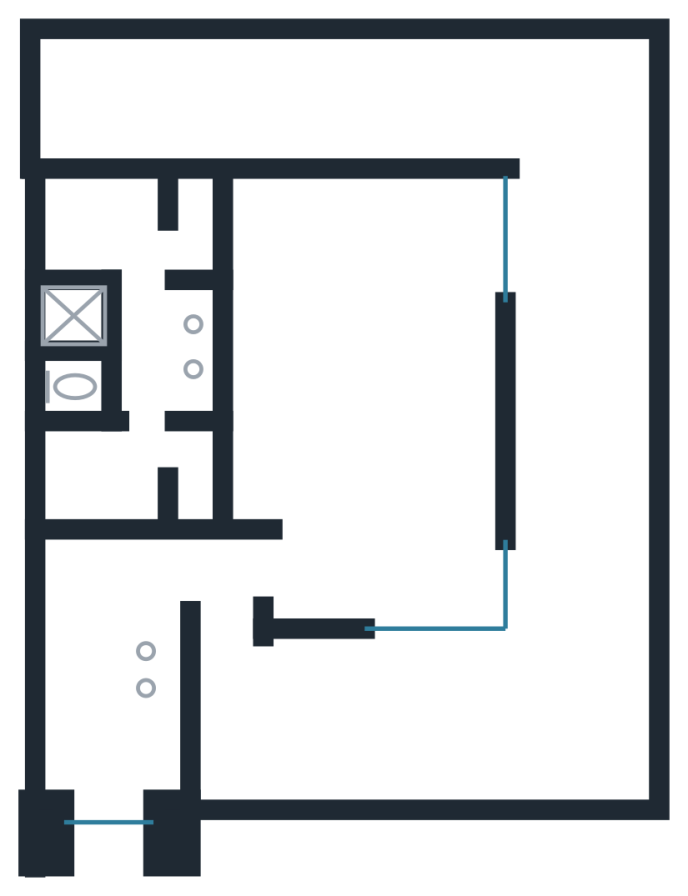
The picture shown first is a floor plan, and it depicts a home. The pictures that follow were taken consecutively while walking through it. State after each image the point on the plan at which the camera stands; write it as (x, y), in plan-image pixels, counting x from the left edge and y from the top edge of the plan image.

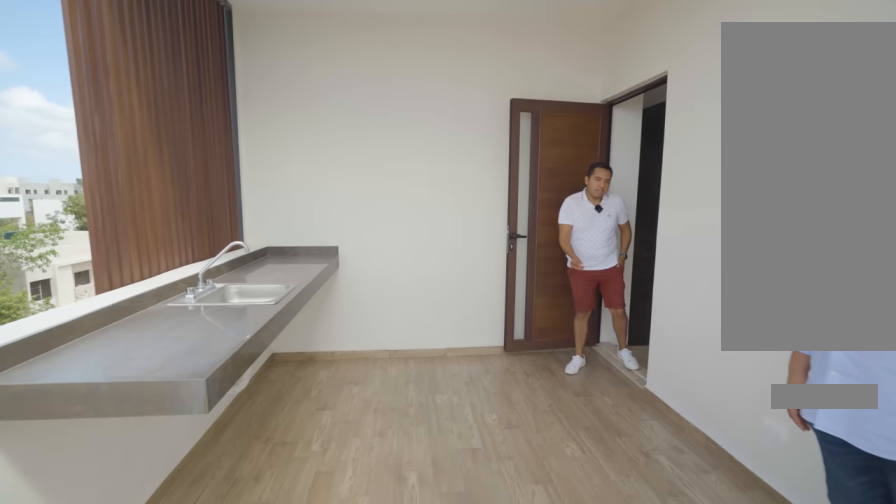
(301, 677)
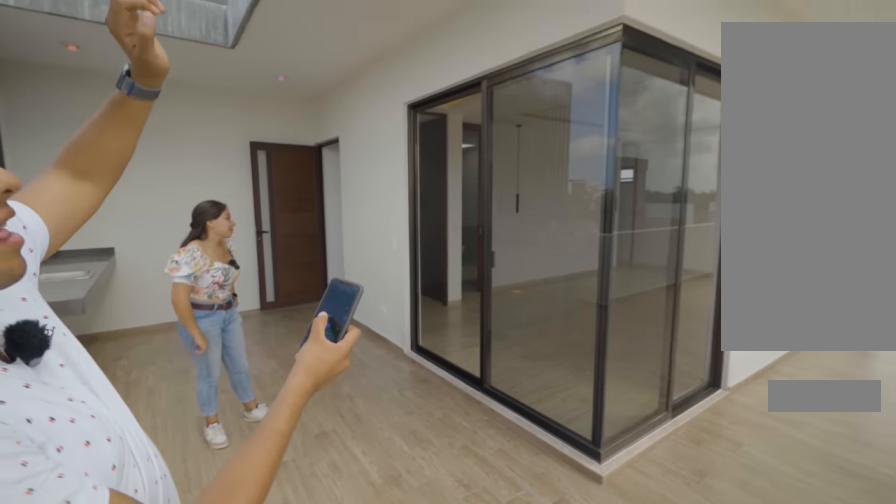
(553, 692)
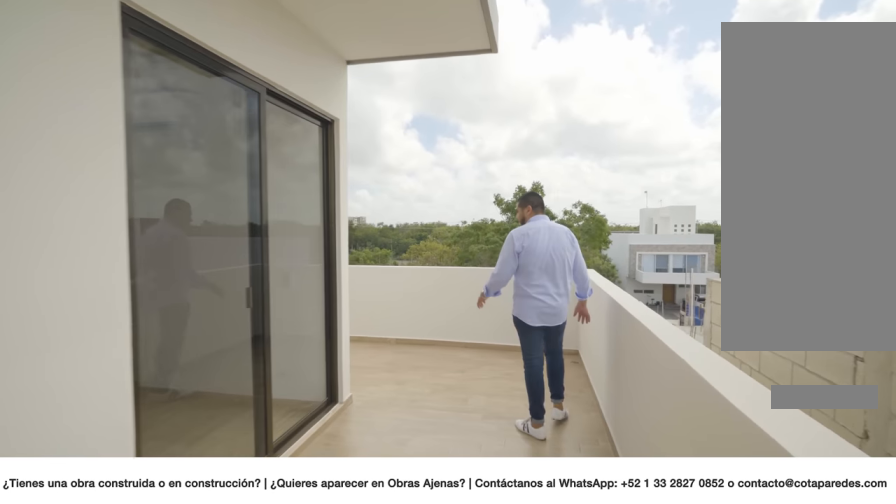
(583, 308)
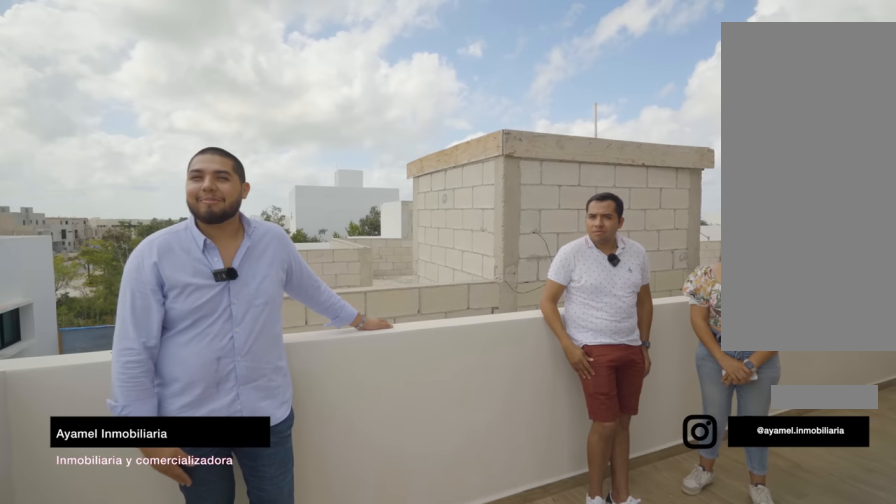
(533, 100)
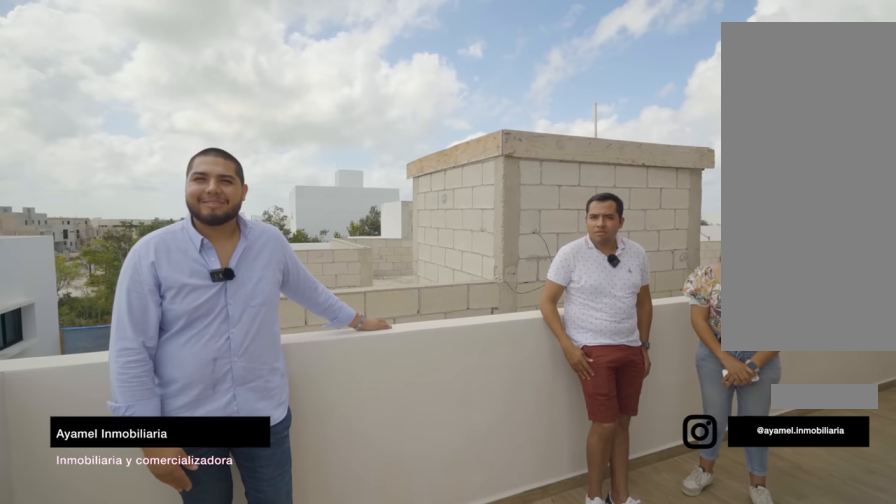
(533, 100)
